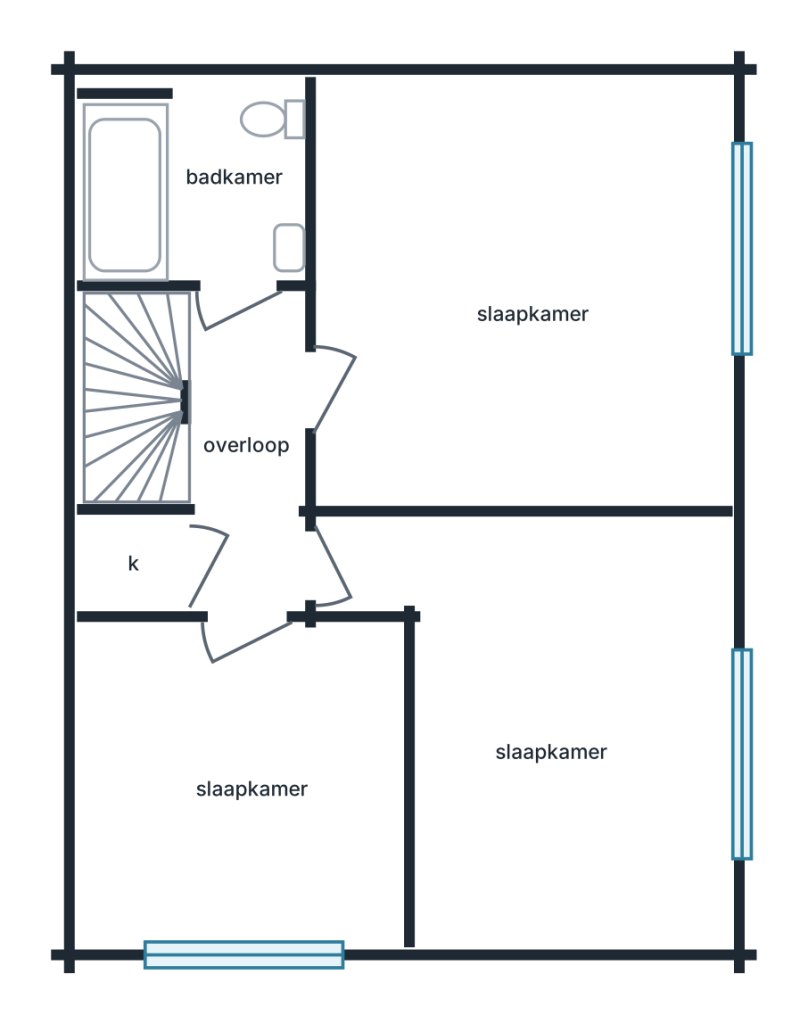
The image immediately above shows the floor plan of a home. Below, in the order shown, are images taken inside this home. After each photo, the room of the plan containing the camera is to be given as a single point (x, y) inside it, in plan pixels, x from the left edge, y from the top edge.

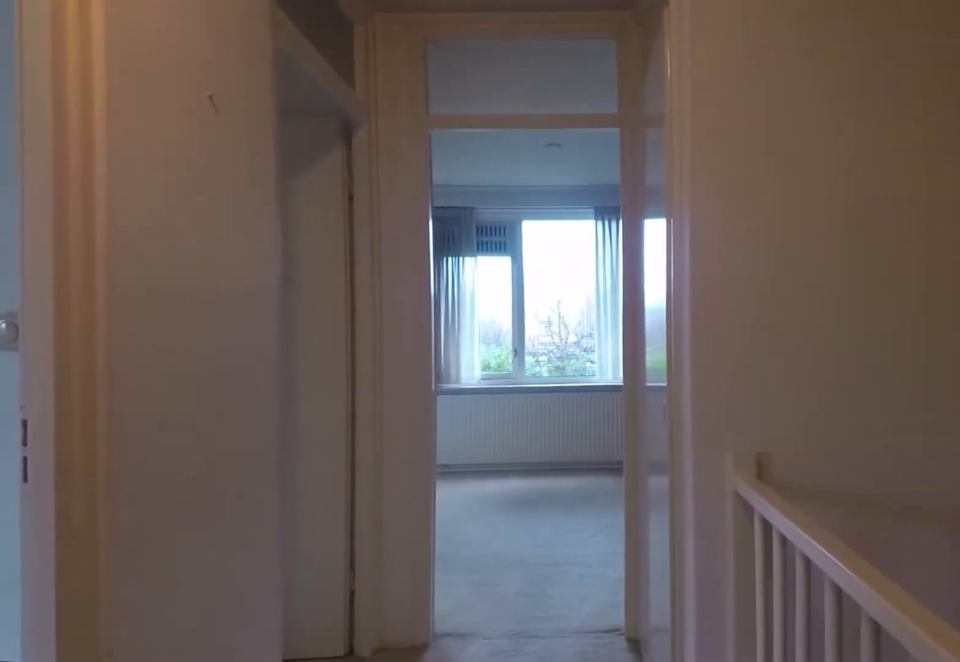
(210, 357)
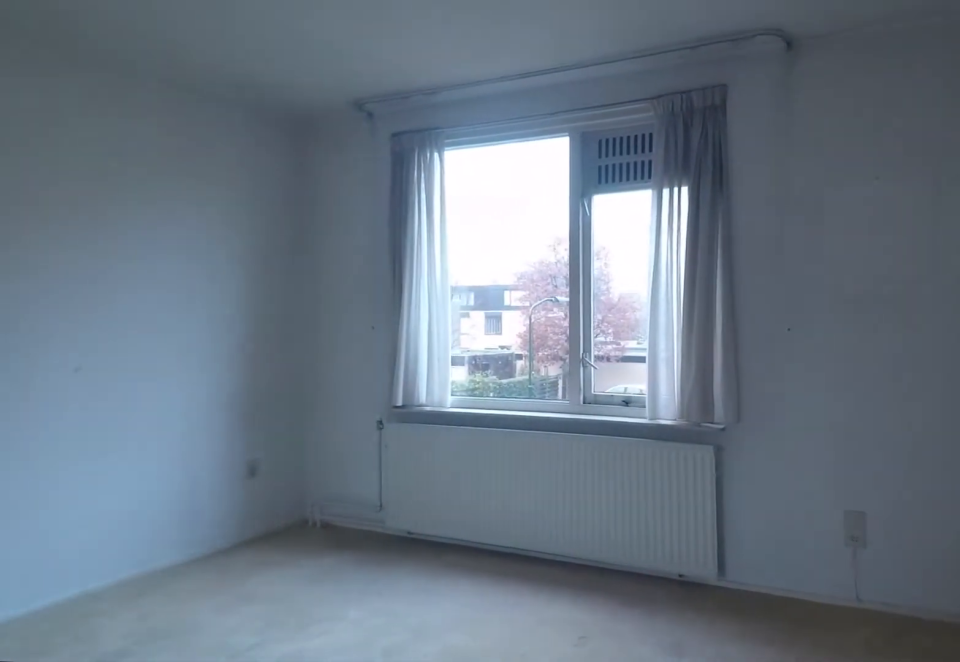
(572, 254)
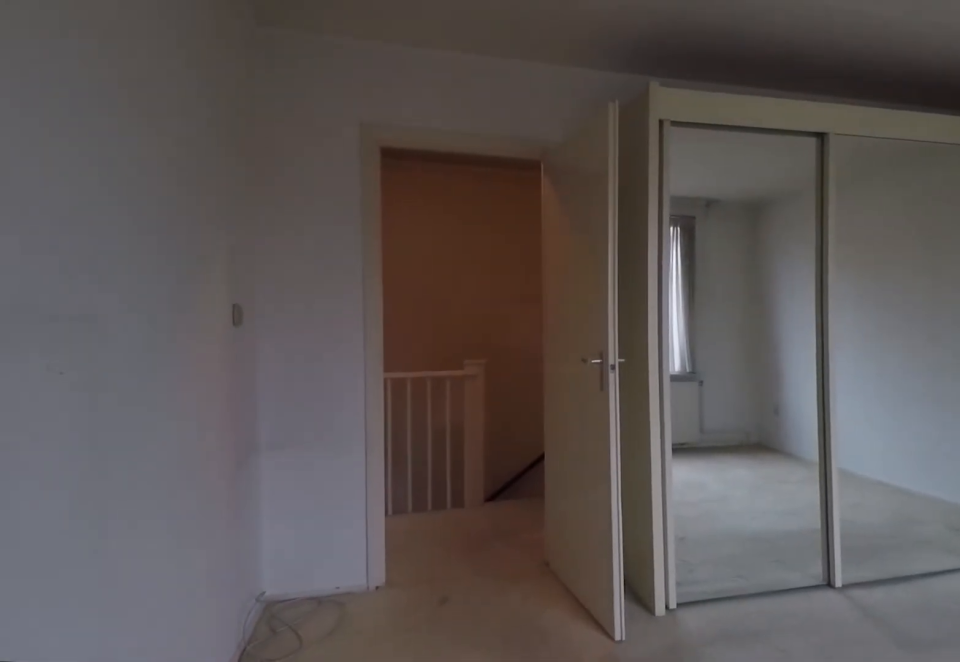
(572, 254)
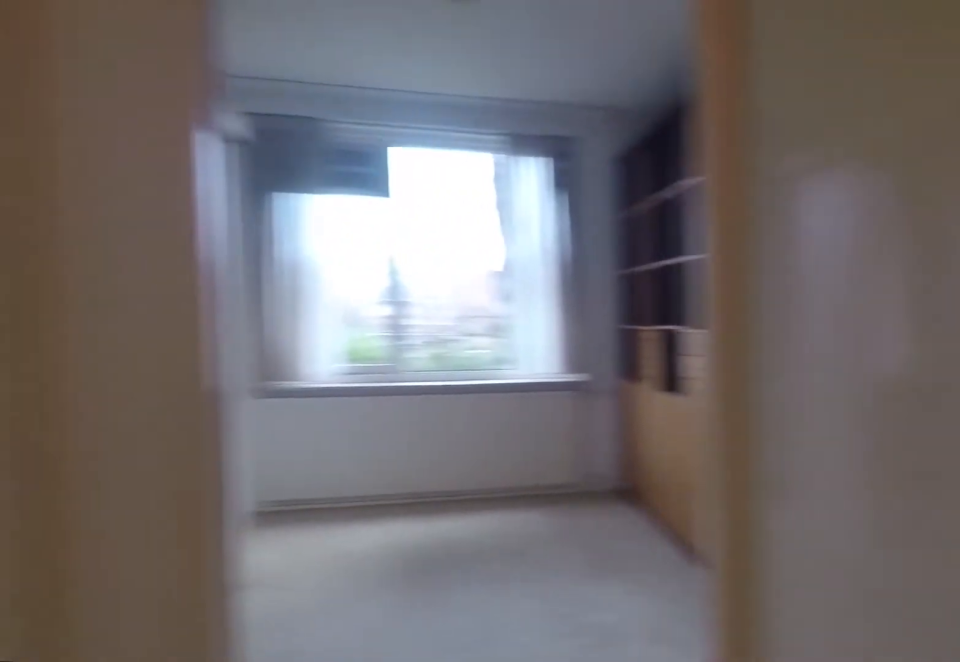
(212, 357)
